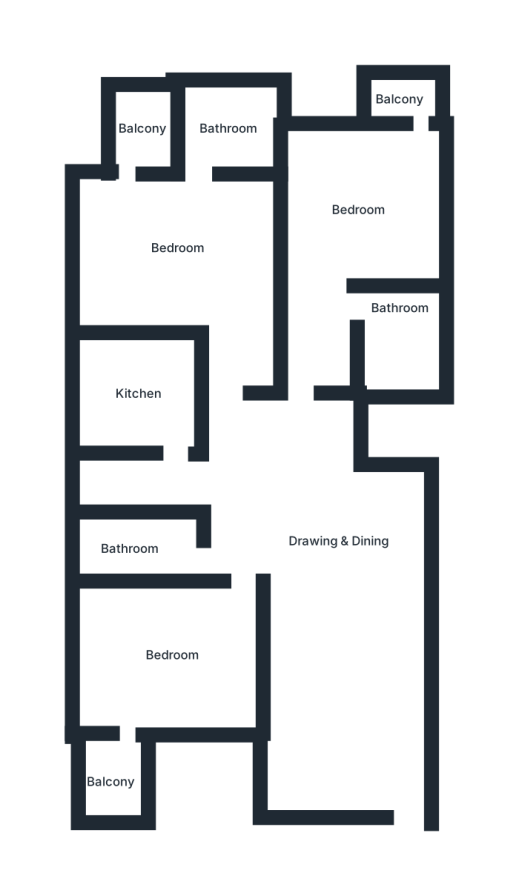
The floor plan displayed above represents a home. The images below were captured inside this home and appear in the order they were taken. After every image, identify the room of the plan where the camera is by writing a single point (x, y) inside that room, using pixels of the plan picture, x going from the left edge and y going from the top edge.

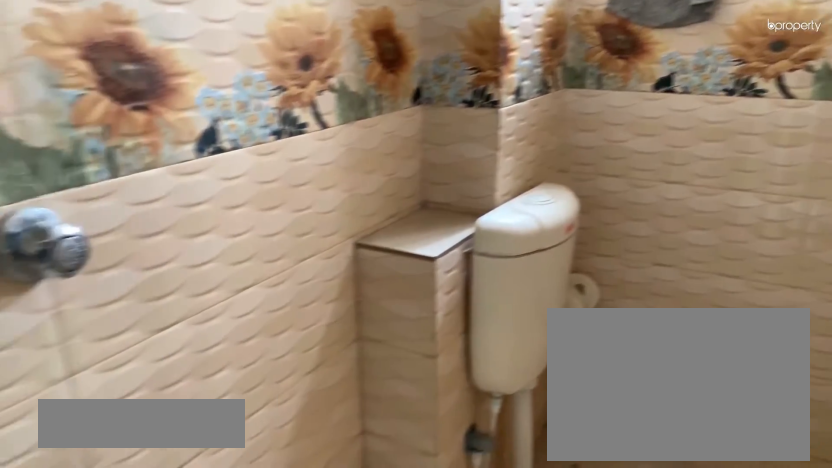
(127, 550)
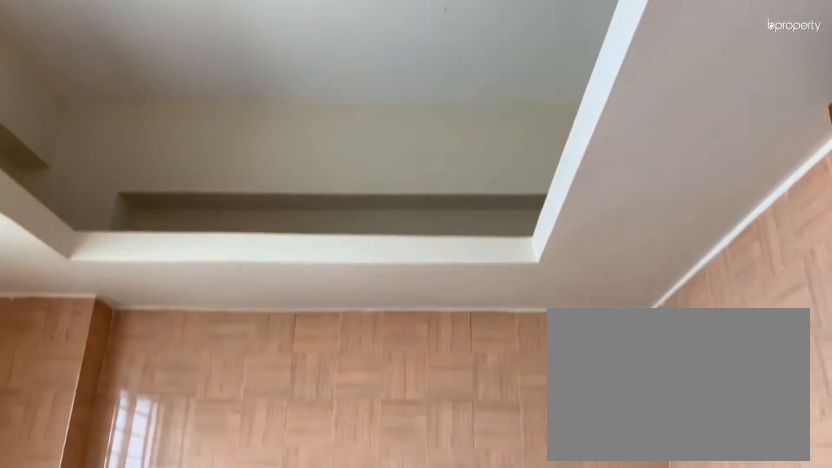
(142, 396)
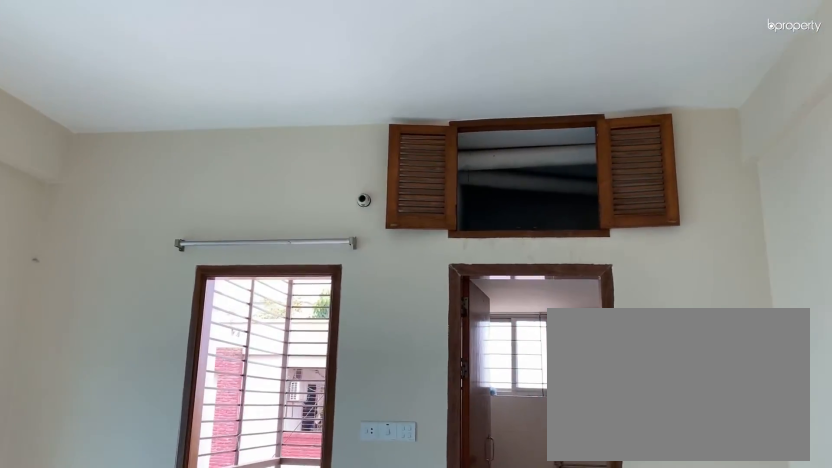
(186, 222)
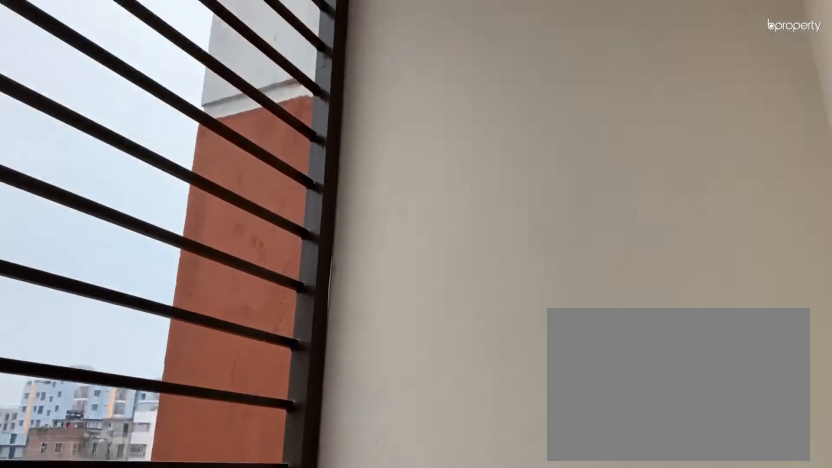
(139, 122)
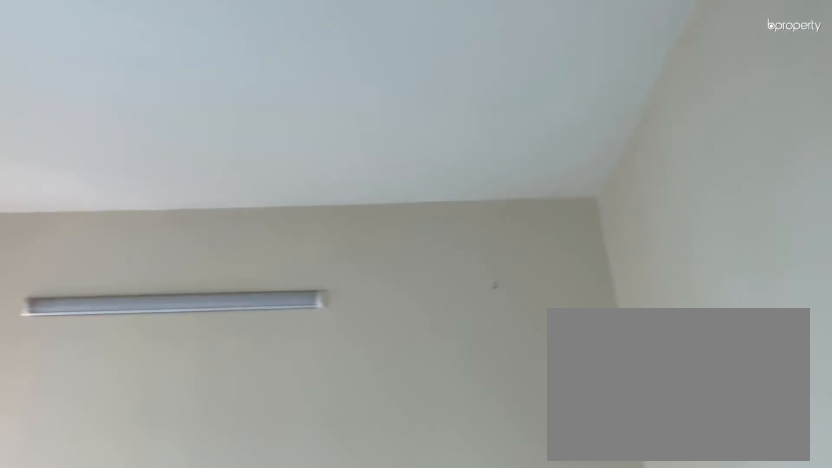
(351, 215)
